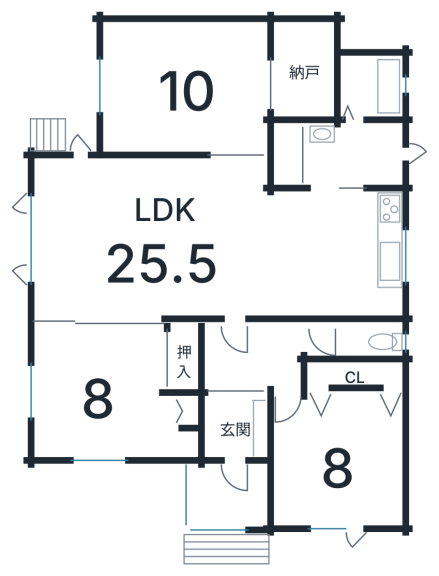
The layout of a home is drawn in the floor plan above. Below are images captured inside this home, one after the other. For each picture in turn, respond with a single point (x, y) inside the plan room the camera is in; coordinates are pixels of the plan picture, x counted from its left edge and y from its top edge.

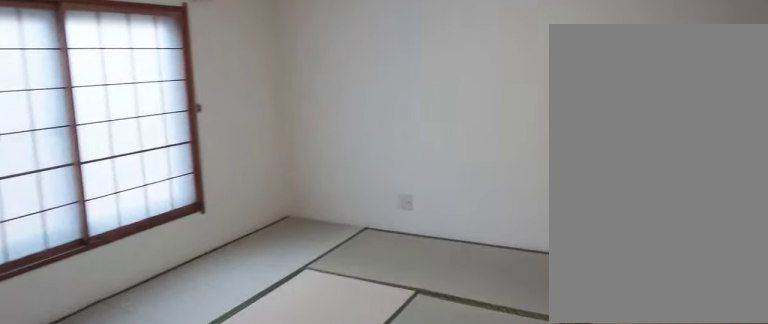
(180, 93)
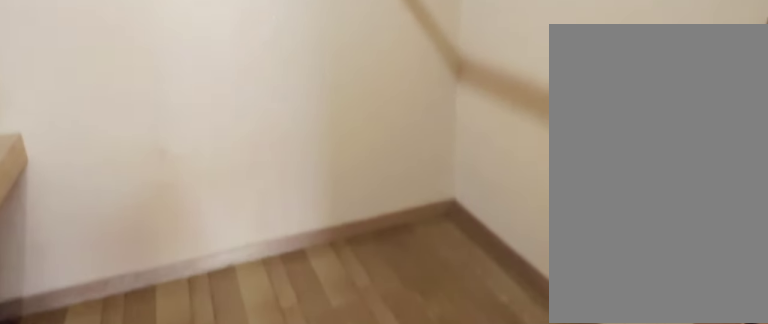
(296, 73)
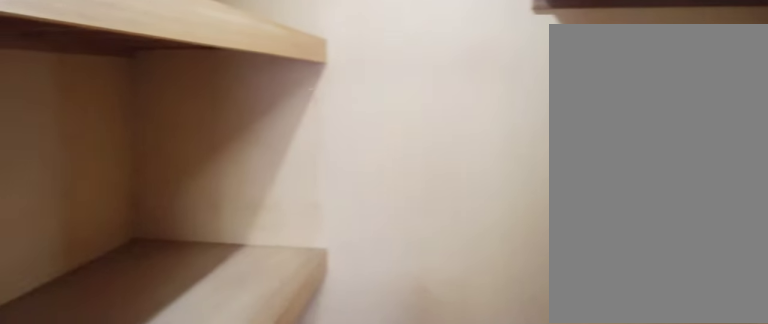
(296, 73)
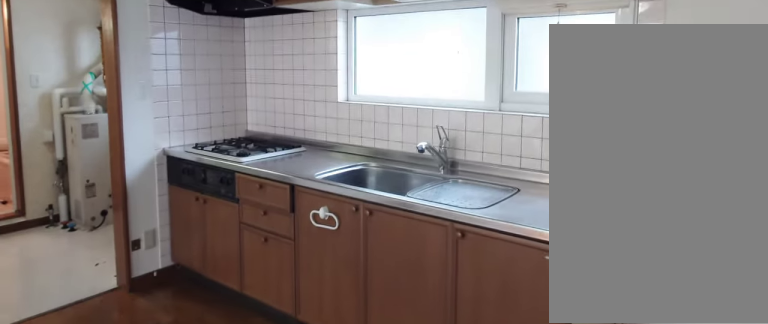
(348, 260)
